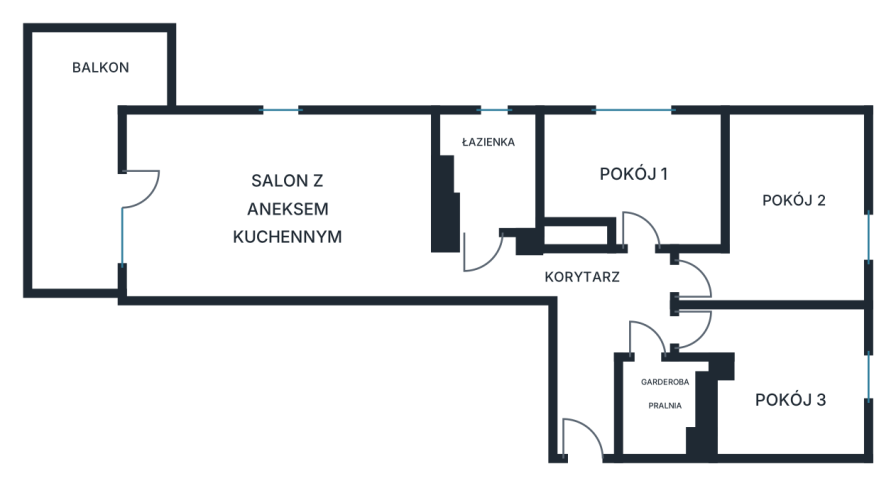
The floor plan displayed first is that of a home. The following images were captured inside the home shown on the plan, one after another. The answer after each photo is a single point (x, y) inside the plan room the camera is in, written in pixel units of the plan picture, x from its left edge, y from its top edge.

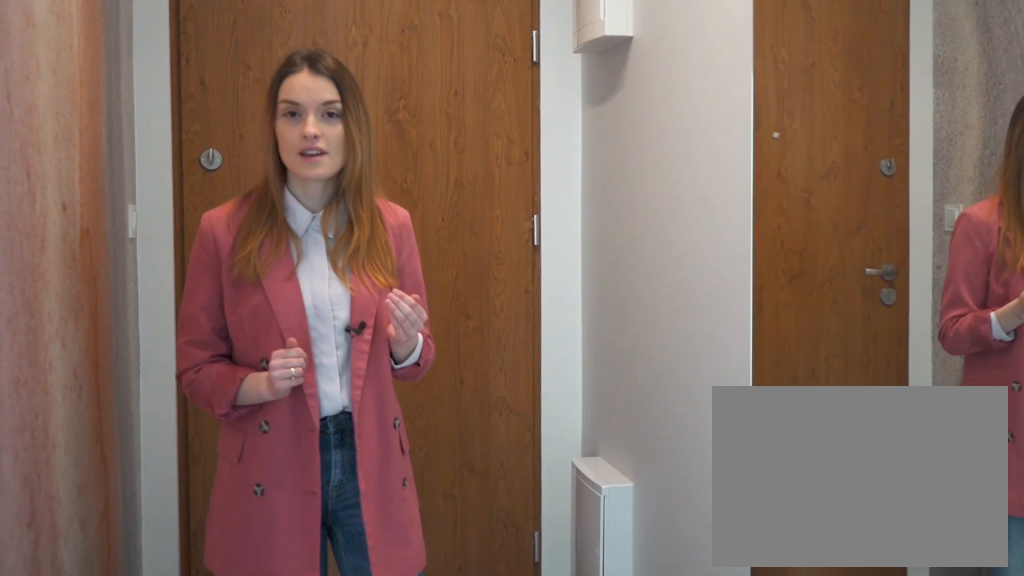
(576, 314)
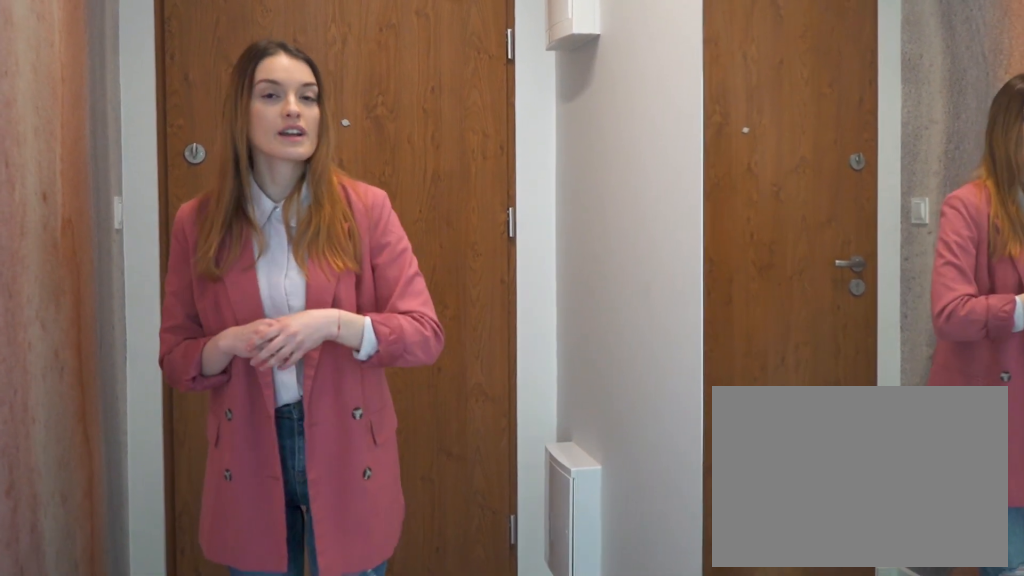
(576, 314)
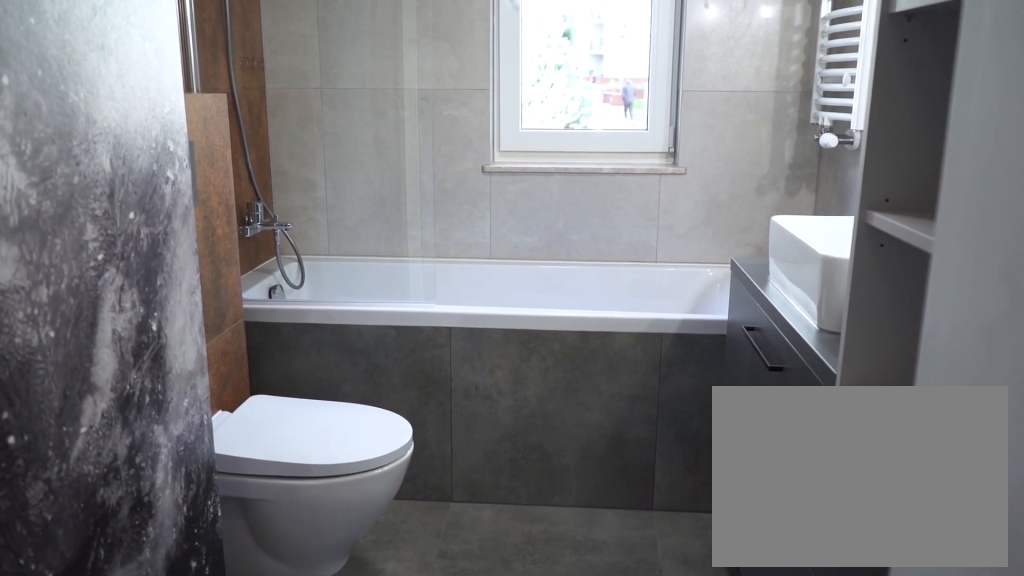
(490, 171)
